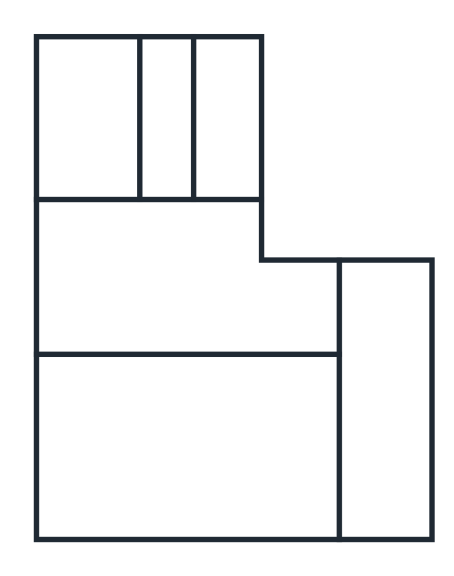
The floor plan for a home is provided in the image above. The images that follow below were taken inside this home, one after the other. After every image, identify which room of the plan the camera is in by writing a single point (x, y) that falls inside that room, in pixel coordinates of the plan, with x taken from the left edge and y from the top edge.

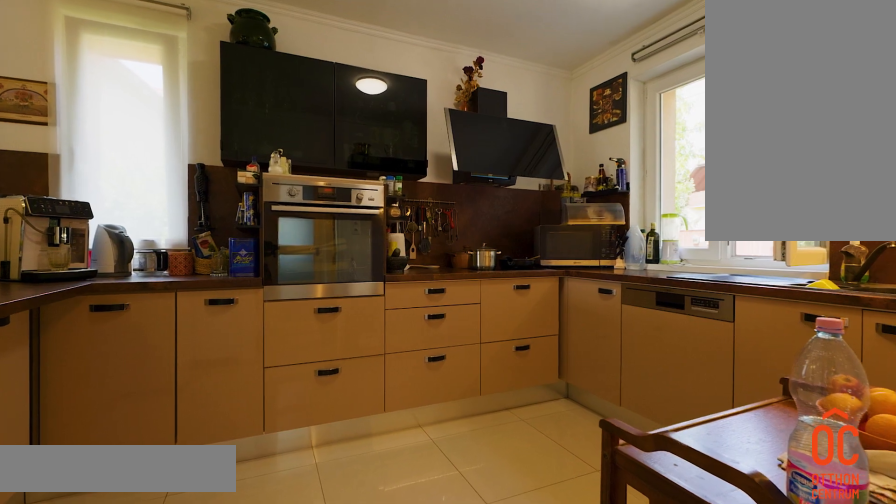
(89, 132)
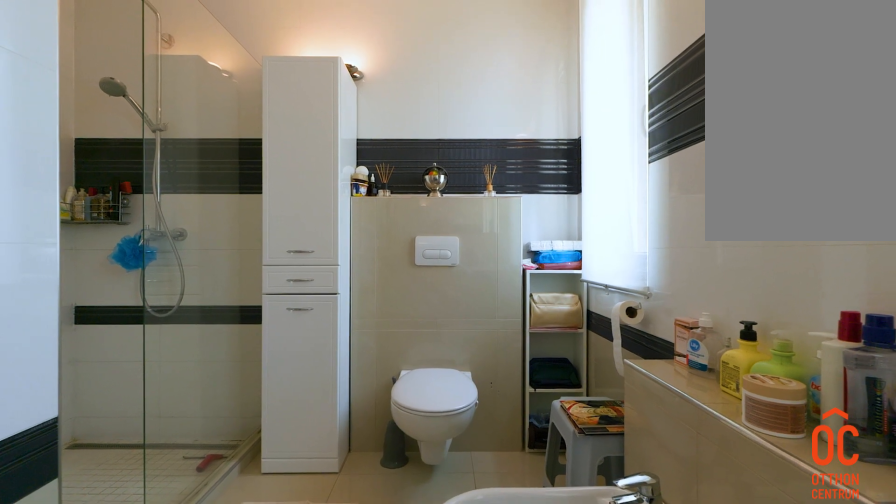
(234, 132)
